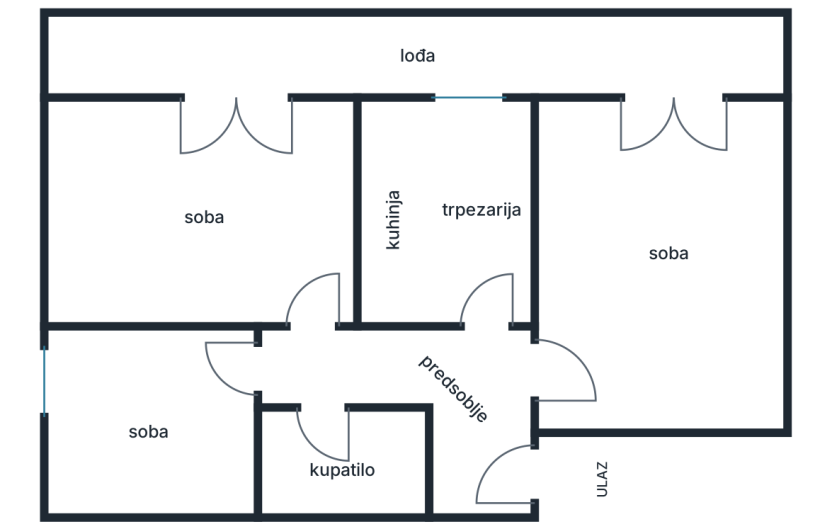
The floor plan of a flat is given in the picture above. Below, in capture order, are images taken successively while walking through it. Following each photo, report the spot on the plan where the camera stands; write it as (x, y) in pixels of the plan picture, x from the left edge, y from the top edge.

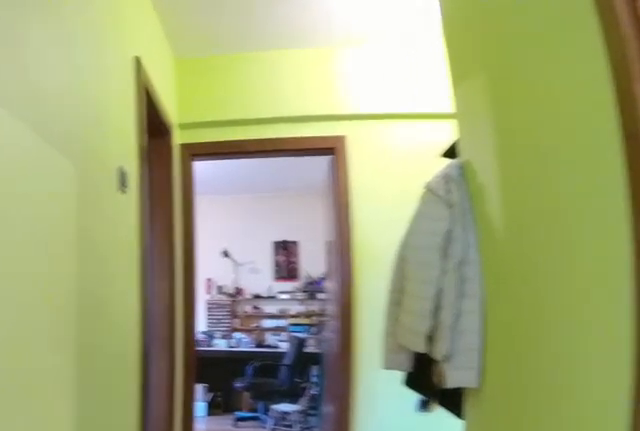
(270, 365)
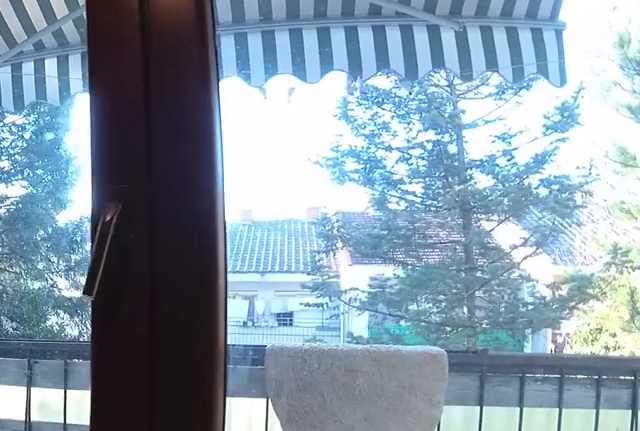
(144, 191)
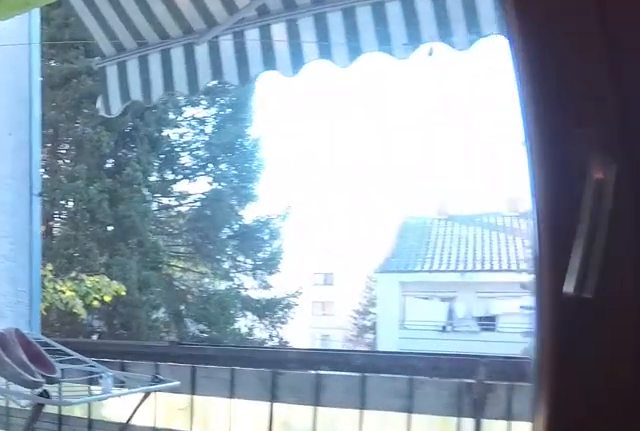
(124, 171)
